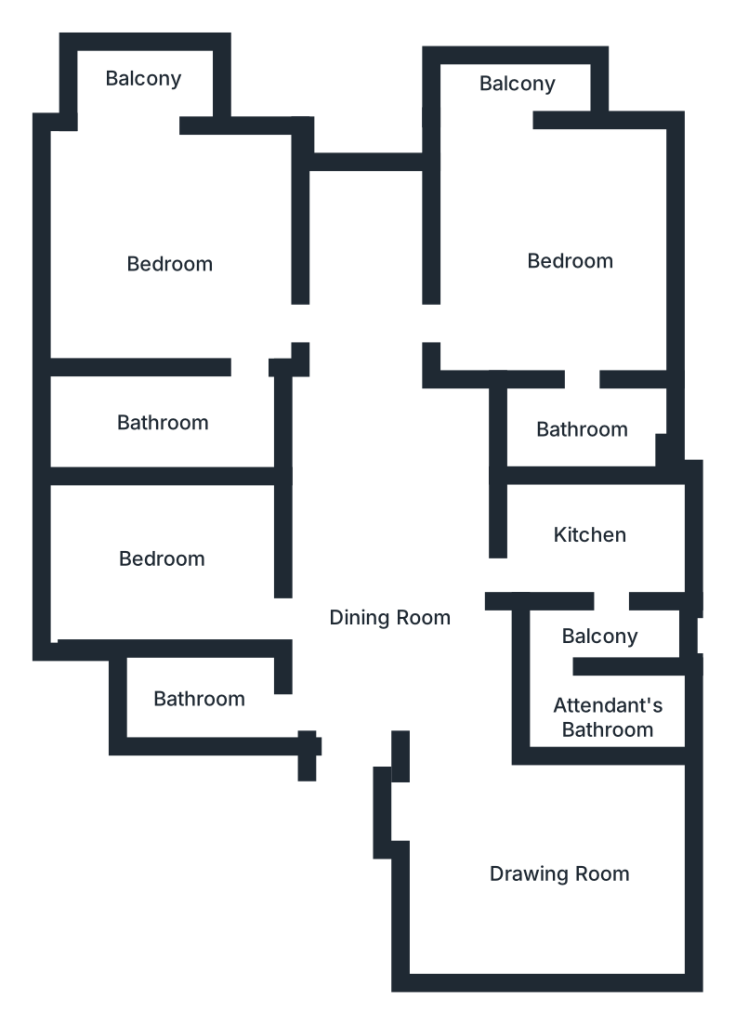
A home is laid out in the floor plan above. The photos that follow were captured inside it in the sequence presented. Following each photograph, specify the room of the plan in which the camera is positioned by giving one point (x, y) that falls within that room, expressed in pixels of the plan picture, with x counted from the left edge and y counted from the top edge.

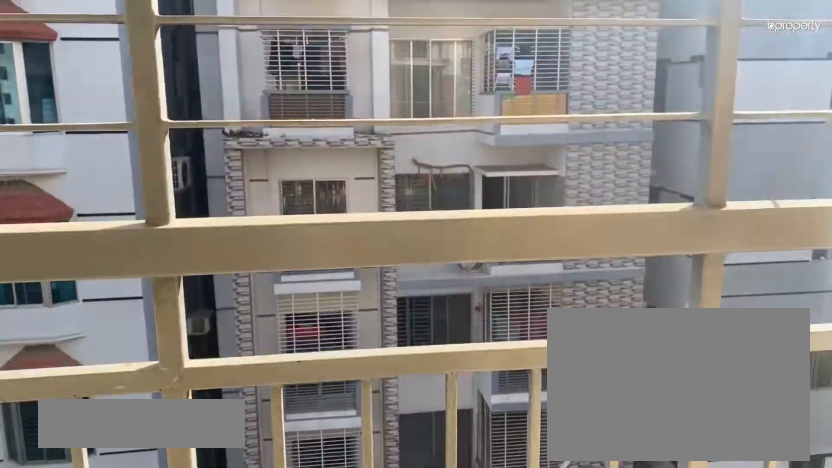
(145, 82)
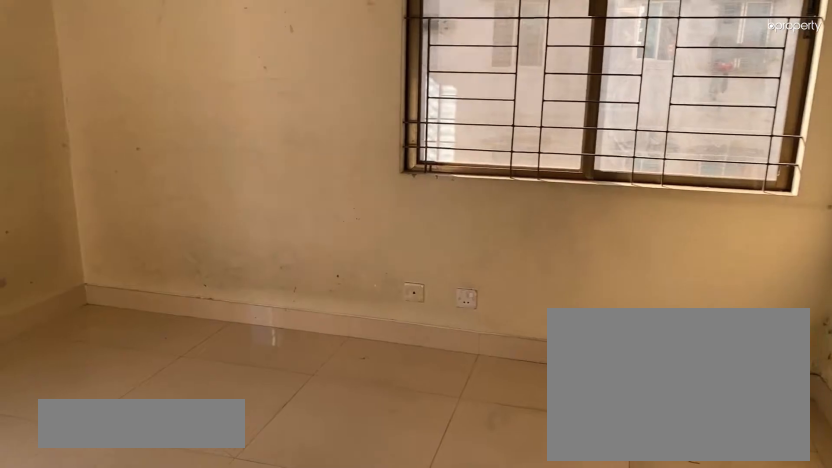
(571, 269)
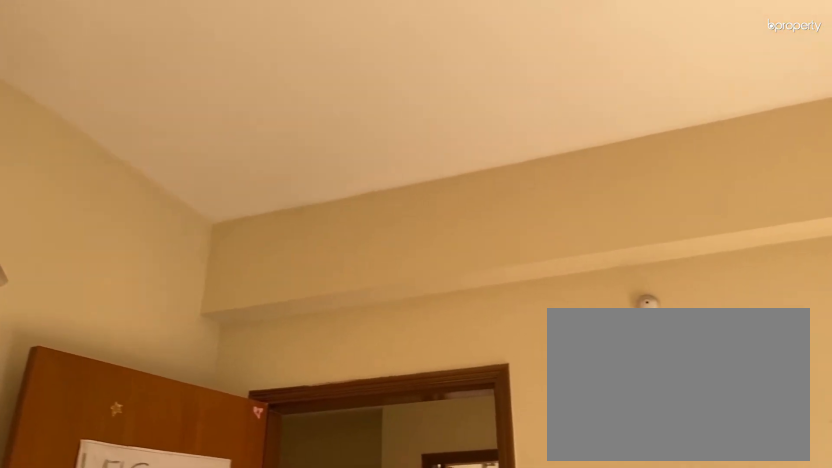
(571, 269)
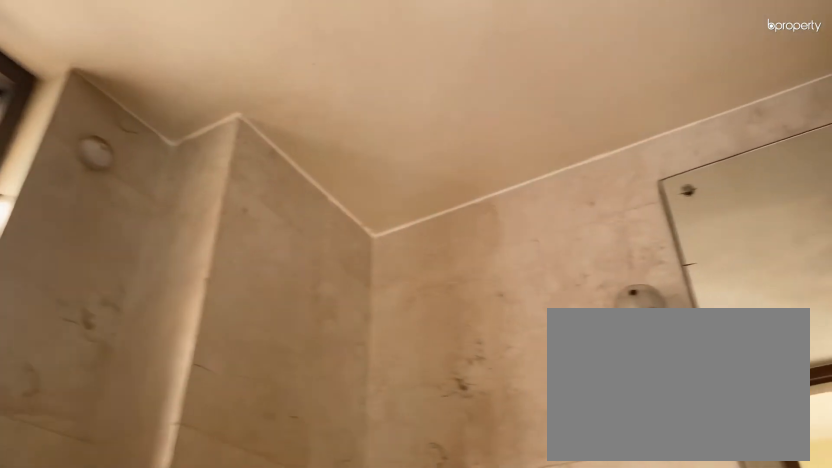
(578, 423)
